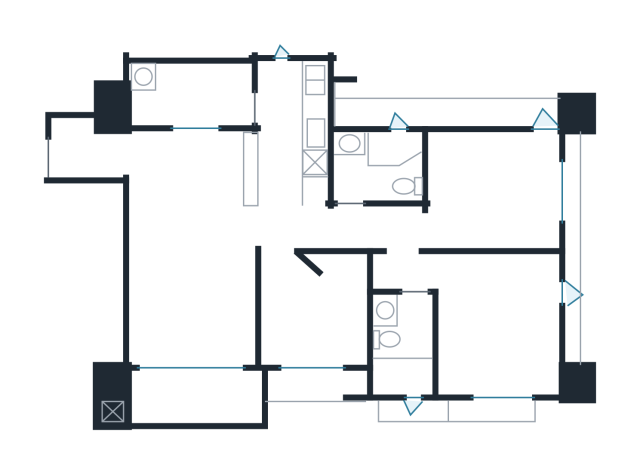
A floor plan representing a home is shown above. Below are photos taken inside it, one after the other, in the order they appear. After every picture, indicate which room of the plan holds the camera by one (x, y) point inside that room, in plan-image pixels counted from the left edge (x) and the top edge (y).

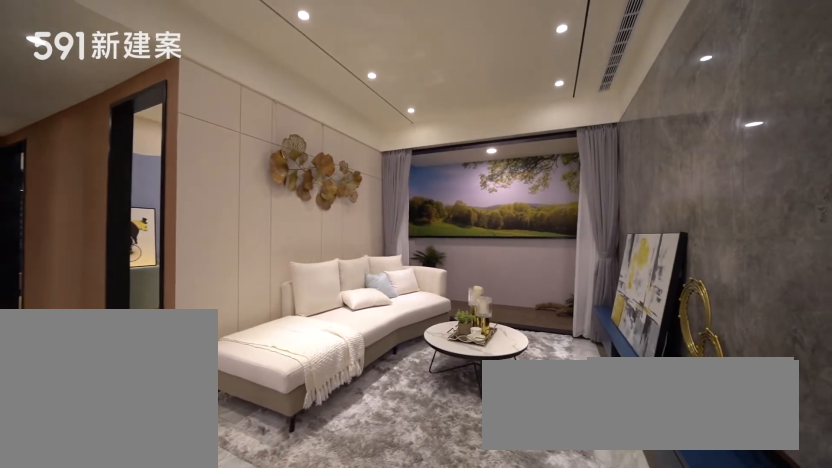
(194, 296)
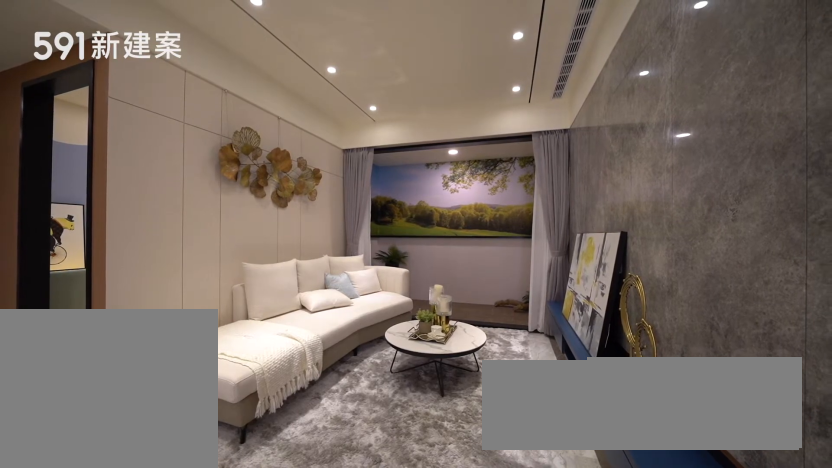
(194, 296)
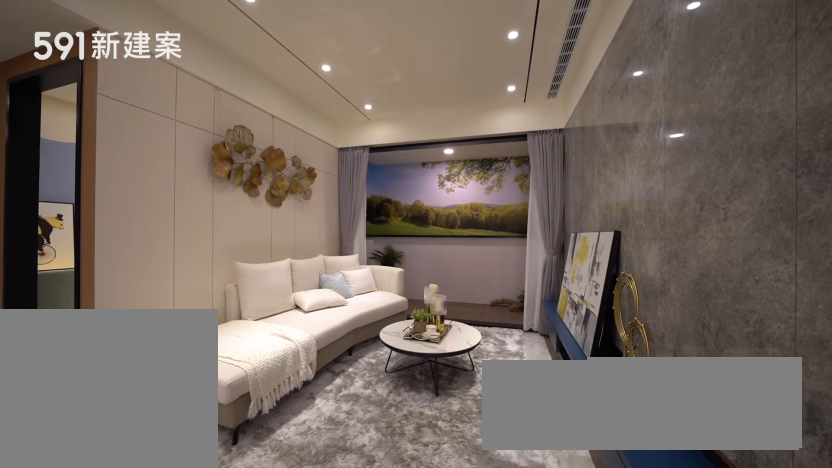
(194, 296)
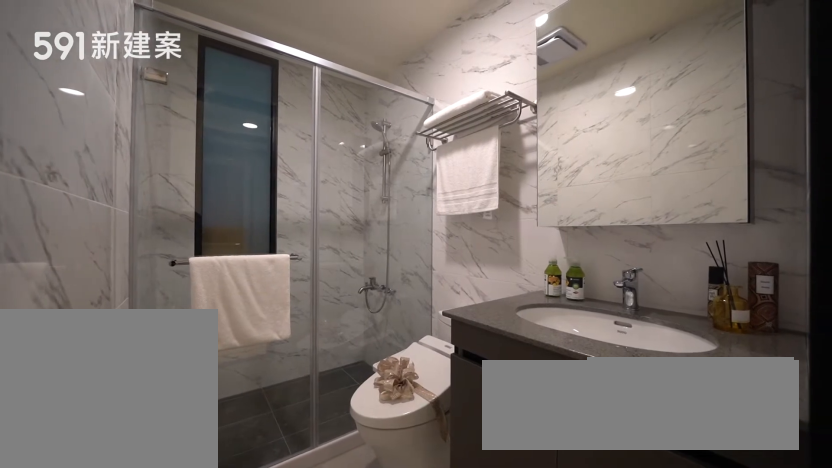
(400, 348)
